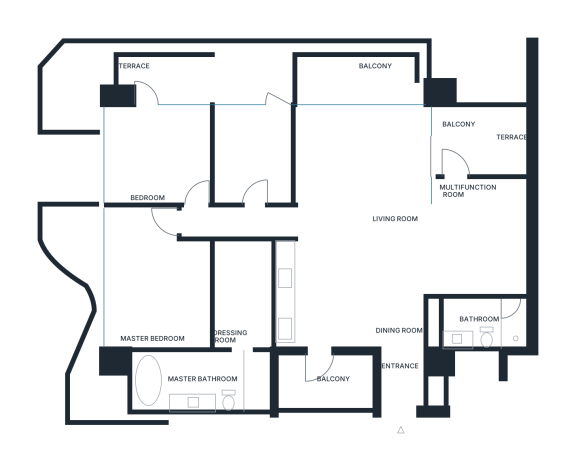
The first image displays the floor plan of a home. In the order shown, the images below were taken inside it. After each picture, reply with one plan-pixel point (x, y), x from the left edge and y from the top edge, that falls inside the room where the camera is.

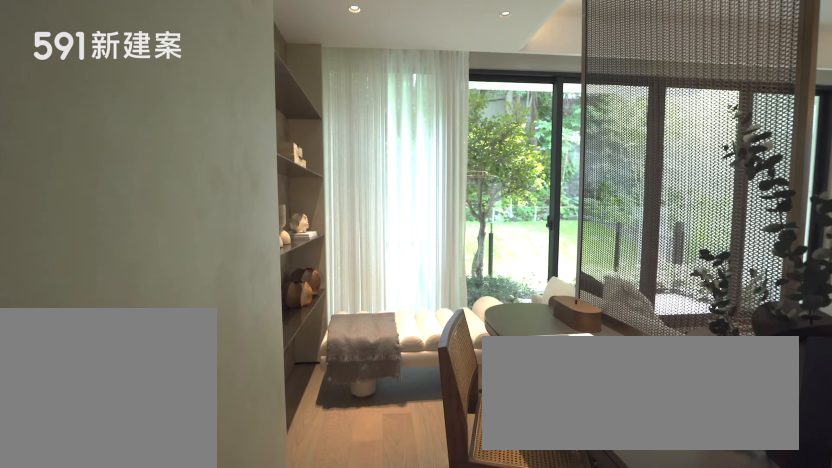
(261, 153)
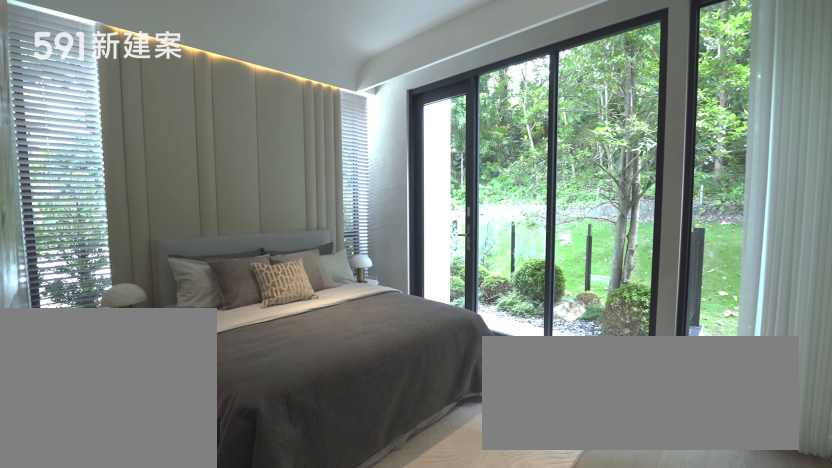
(163, 153)
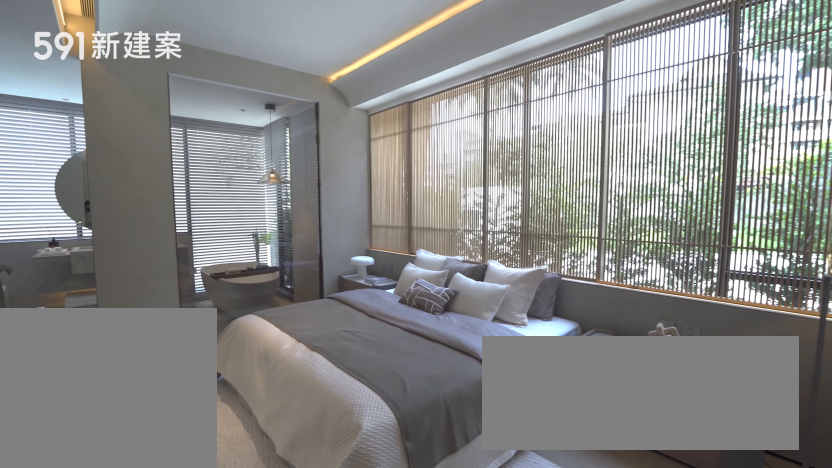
(179, 284)
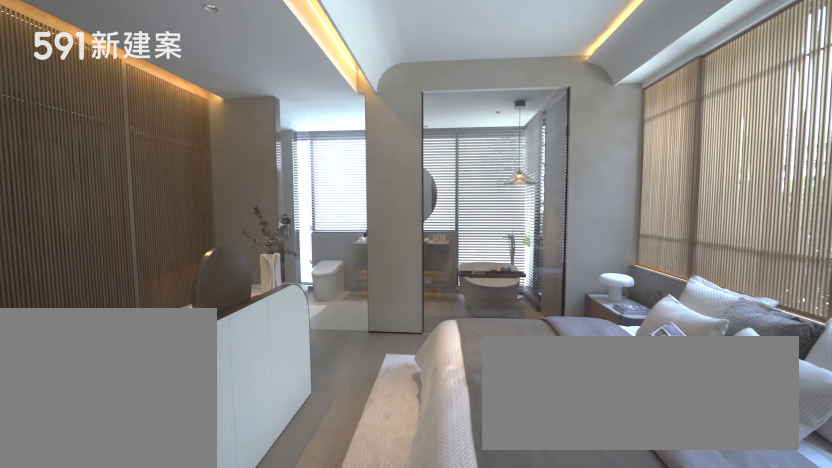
(179, 284)
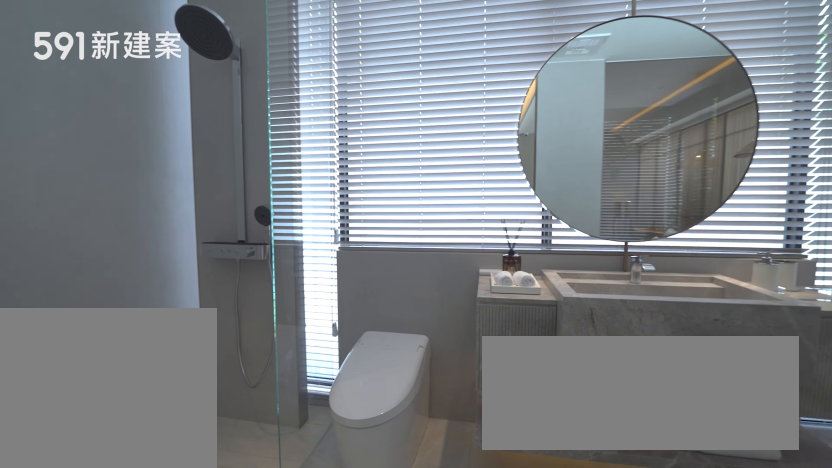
(200, 381)
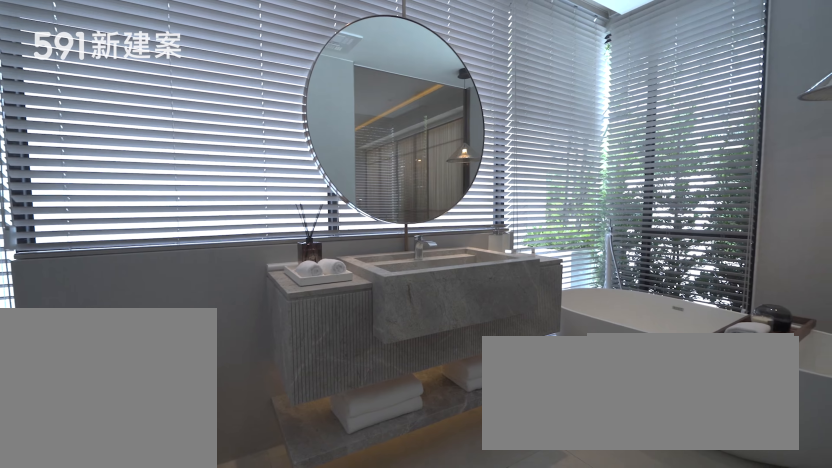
(200, 381)
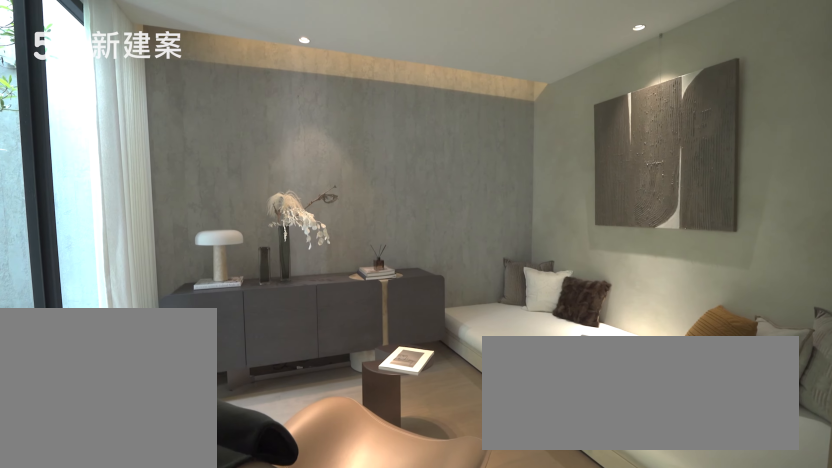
(485, 235)
